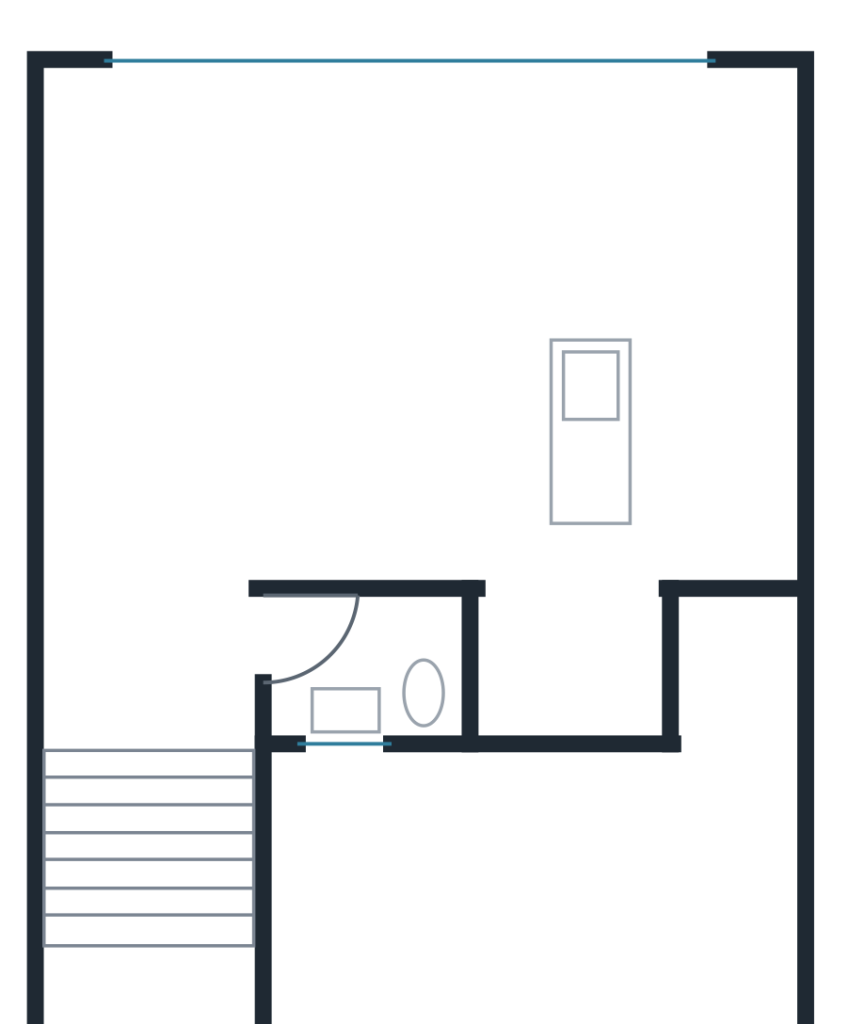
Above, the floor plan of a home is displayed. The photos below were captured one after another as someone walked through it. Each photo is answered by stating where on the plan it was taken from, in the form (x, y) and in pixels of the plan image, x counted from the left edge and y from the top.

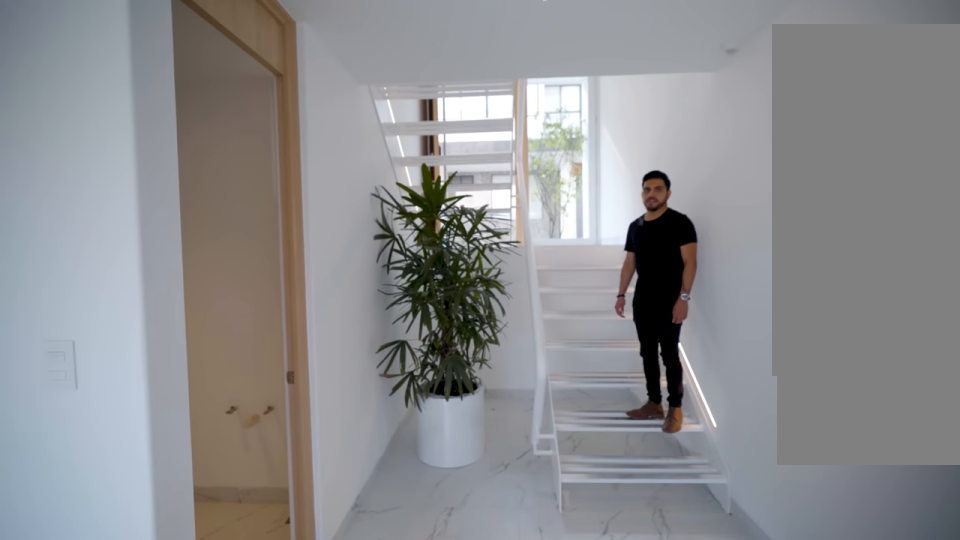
(146, 645)
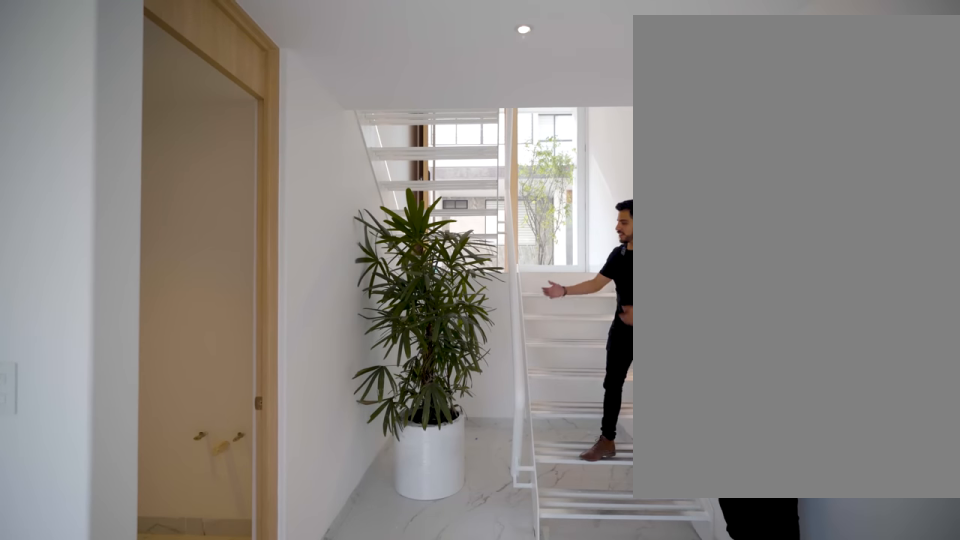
(148, 645)
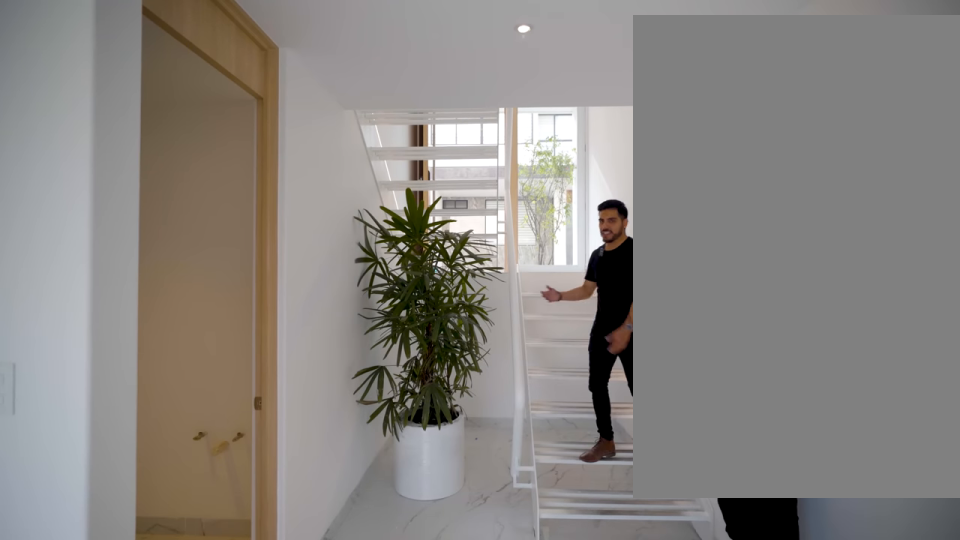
(148, 645)
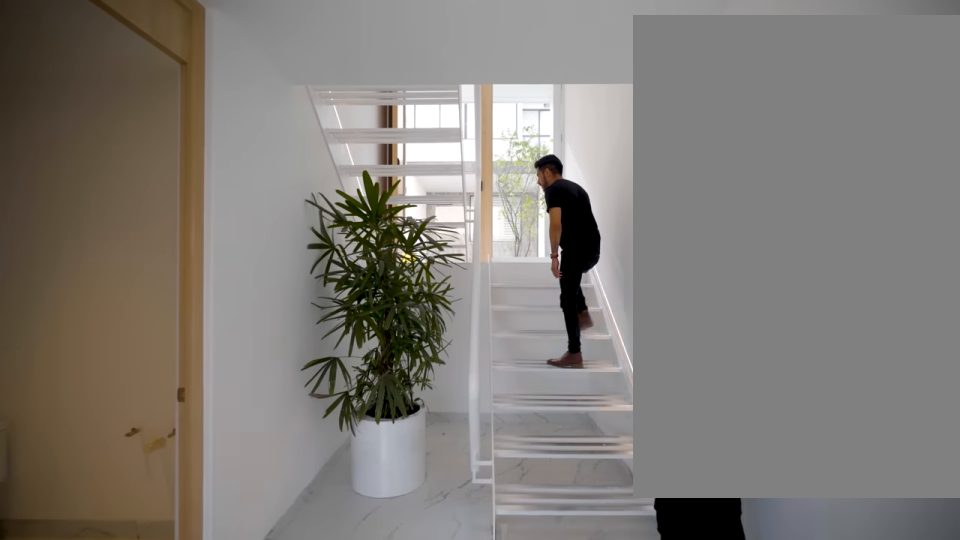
(130, 646)
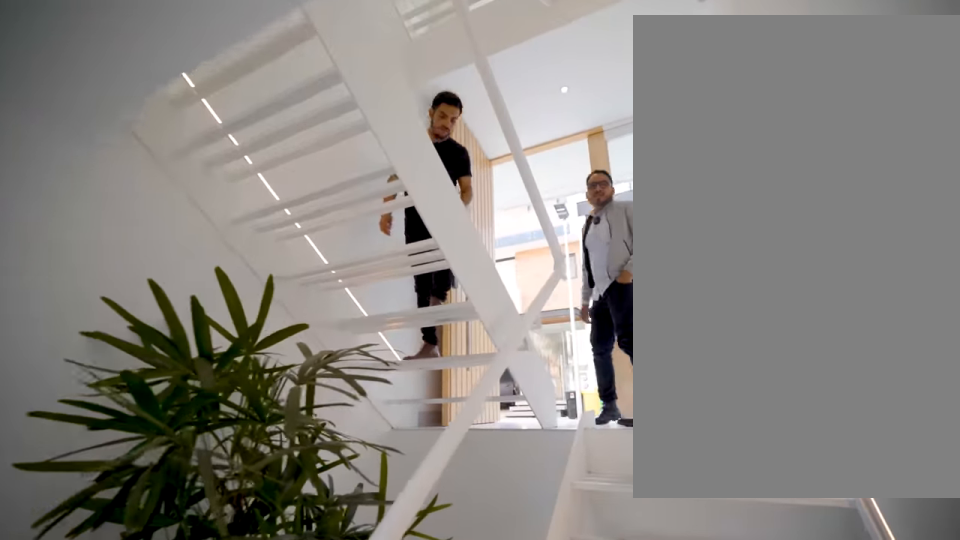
(86, 784)
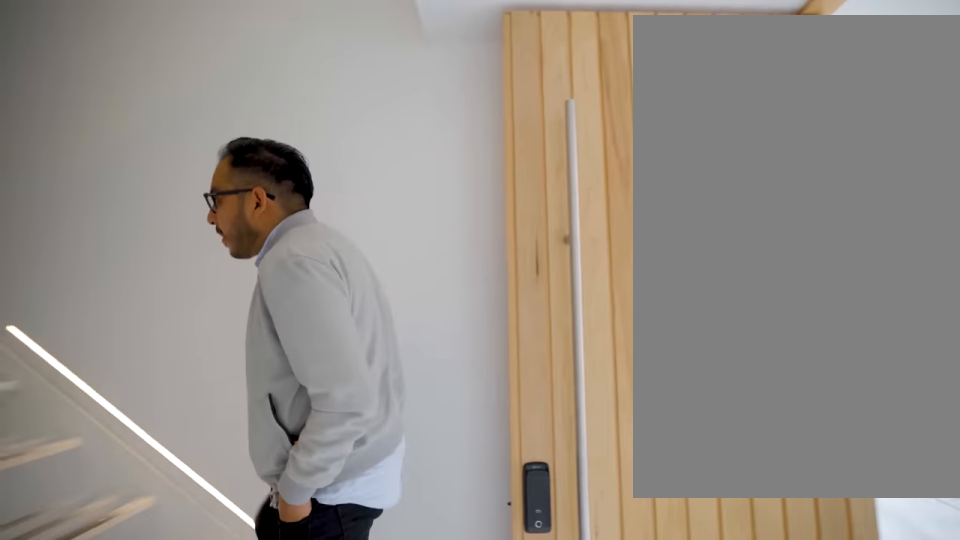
(224, 966)
